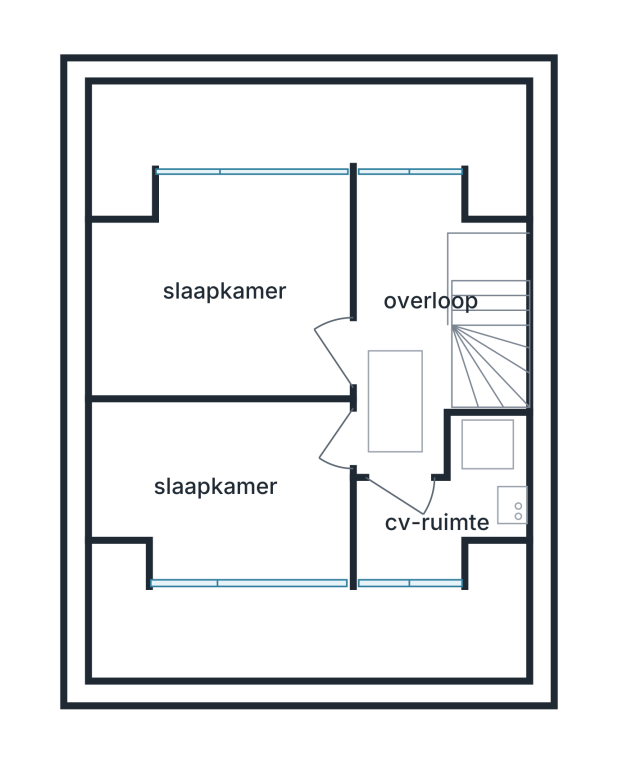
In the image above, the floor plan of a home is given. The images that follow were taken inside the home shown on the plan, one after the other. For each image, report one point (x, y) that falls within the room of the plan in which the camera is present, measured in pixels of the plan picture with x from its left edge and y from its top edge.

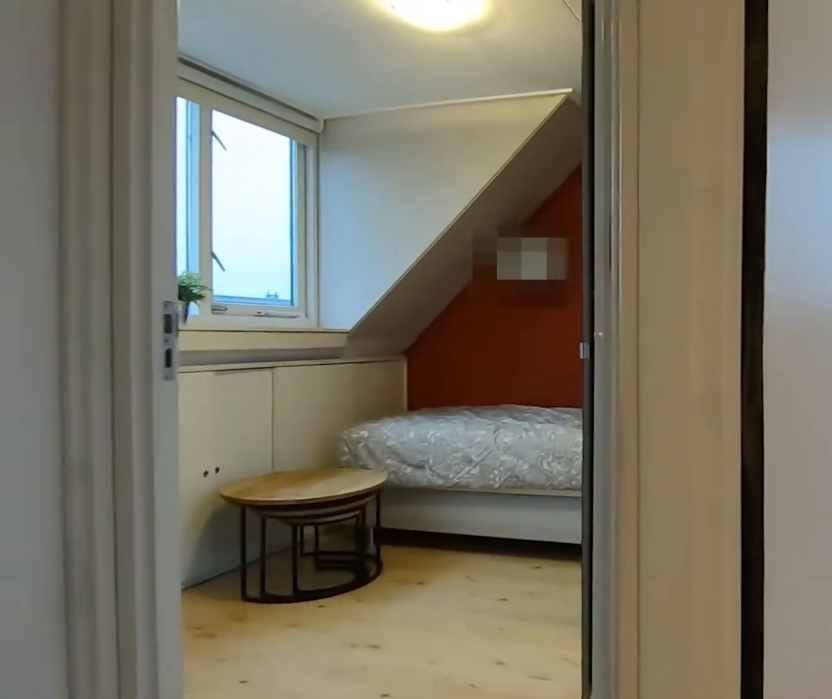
(410, 298)
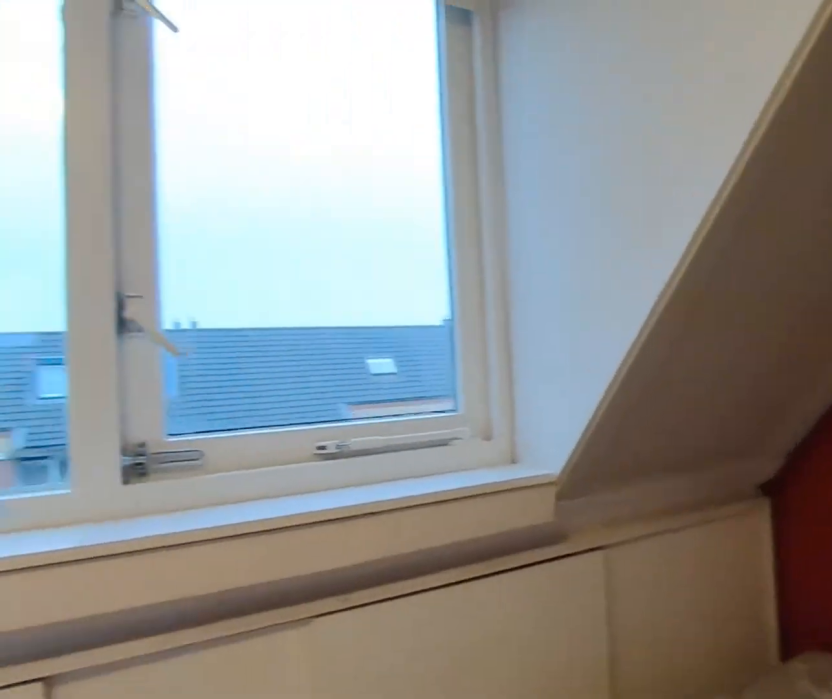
(224, 488)
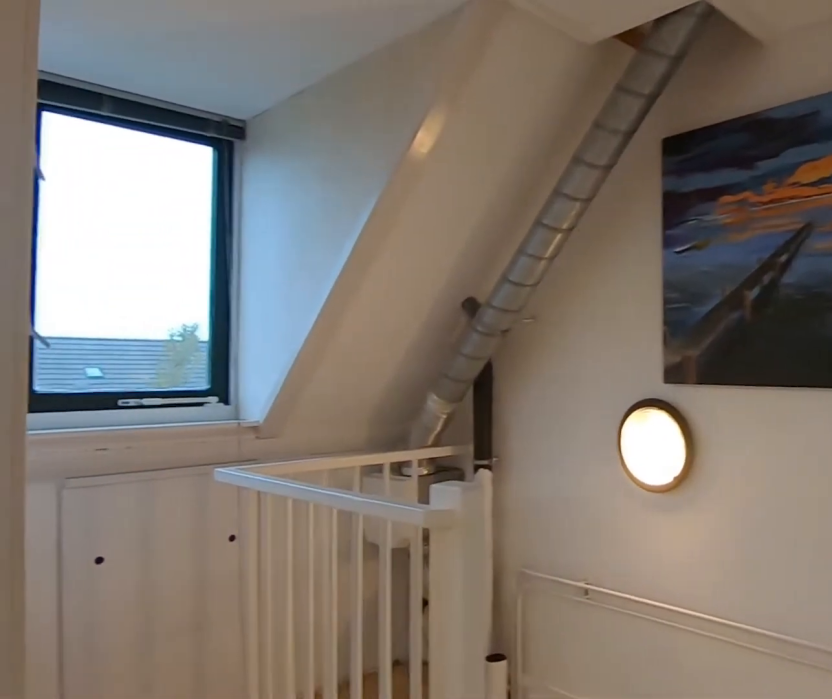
(410, 297)
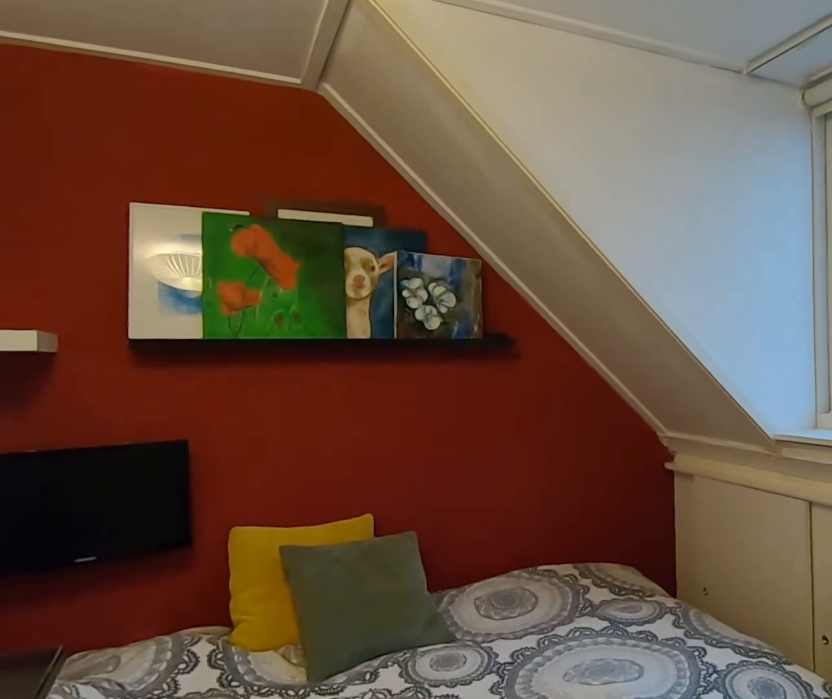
(223, 287)
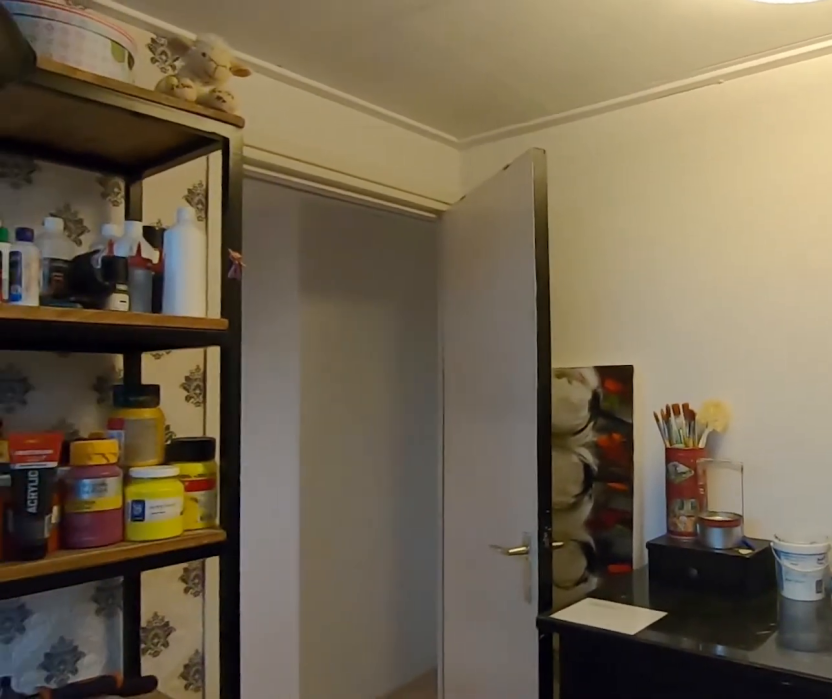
(223, 287)
